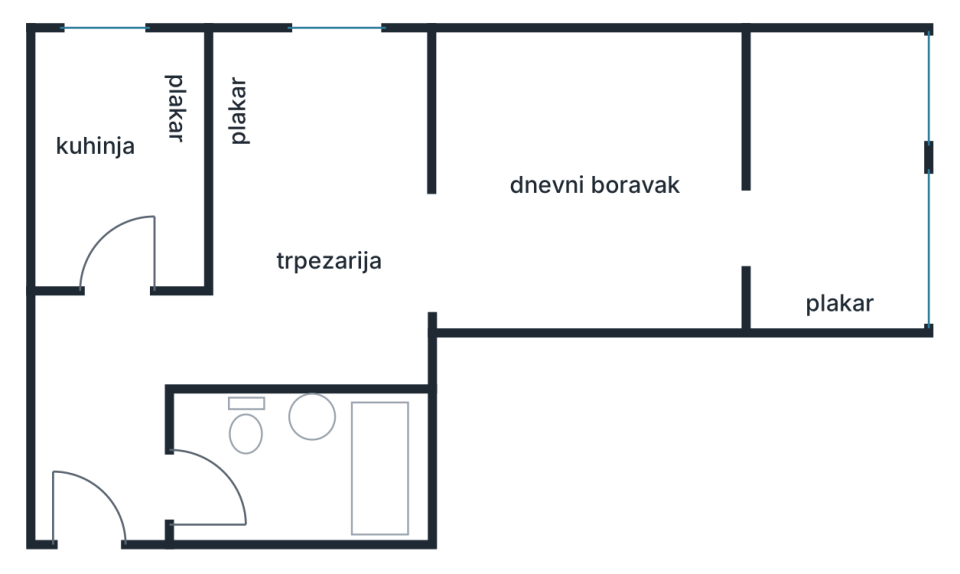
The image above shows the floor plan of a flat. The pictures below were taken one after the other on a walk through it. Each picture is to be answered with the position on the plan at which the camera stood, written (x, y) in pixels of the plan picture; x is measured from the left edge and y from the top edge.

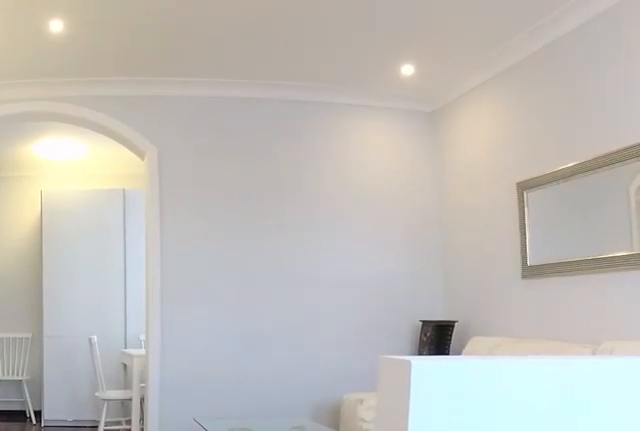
(860, 215)
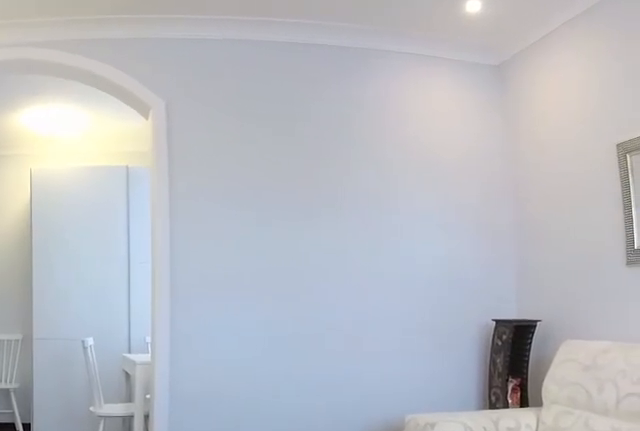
(758, 223)
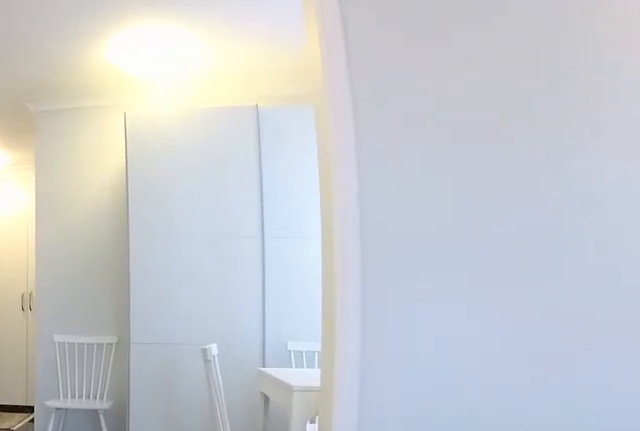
(629, 236)
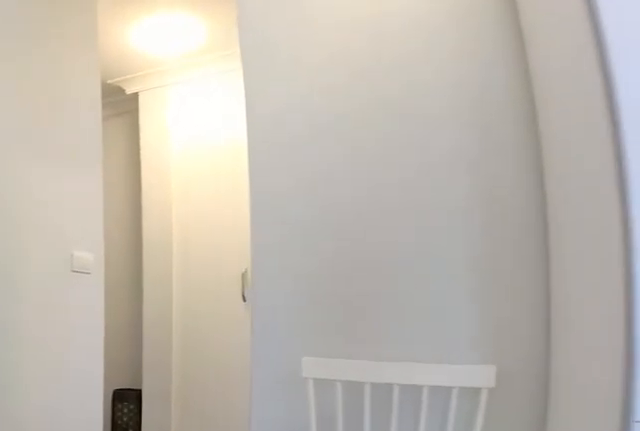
(380, 275)
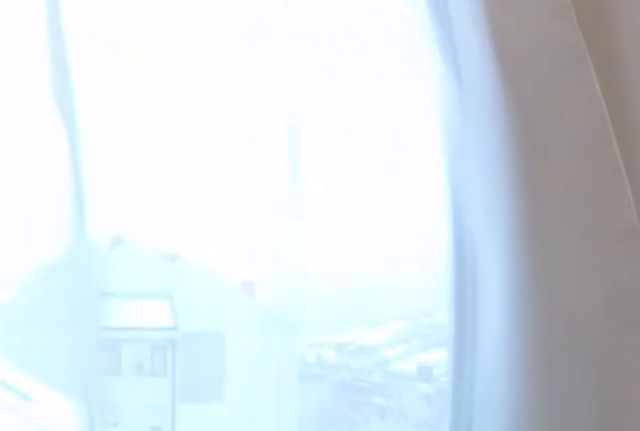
(120, 80)
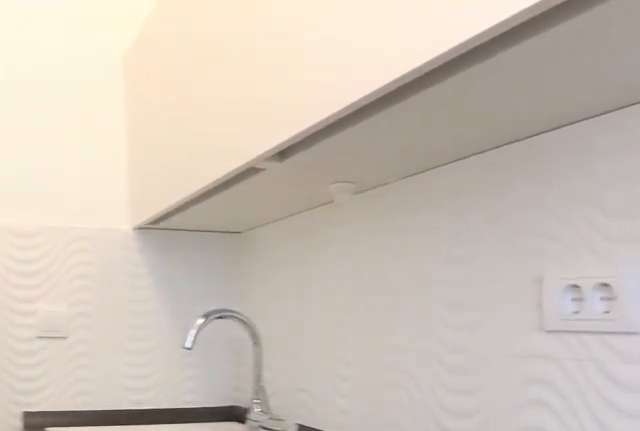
(131, 35)
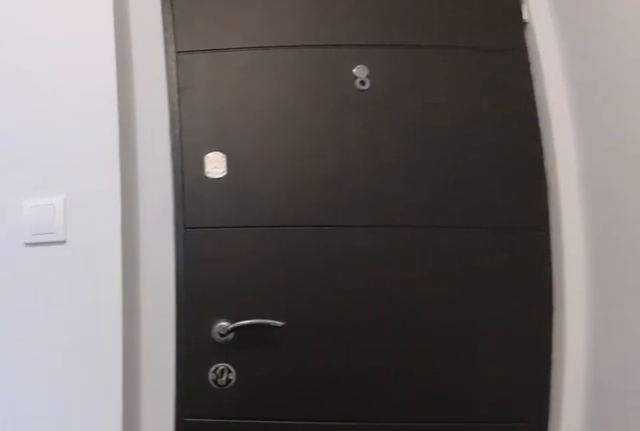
(118, 475)
